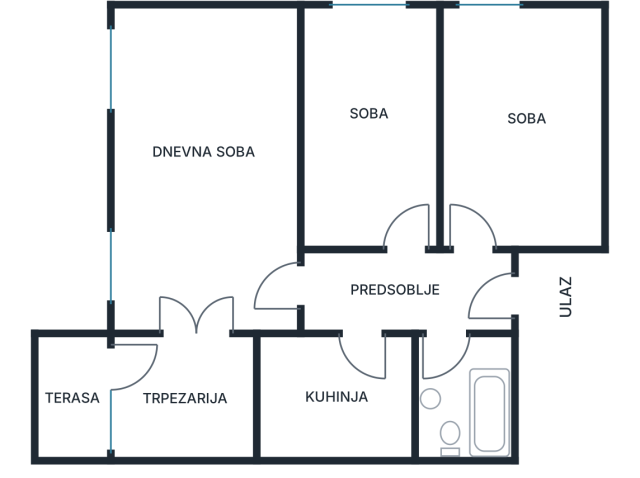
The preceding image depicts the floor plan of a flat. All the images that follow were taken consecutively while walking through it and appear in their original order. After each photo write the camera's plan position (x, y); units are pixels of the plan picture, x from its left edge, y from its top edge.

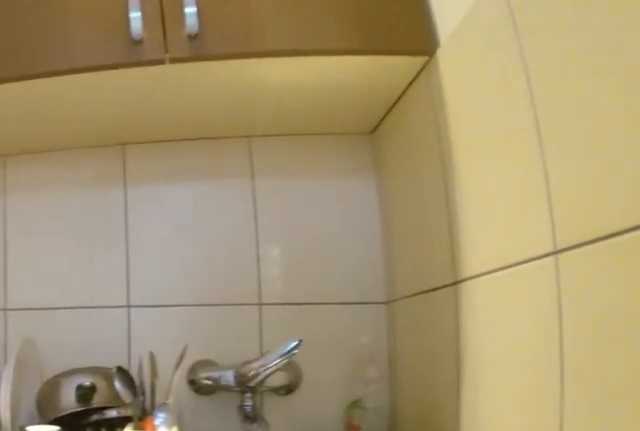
(363, 414)
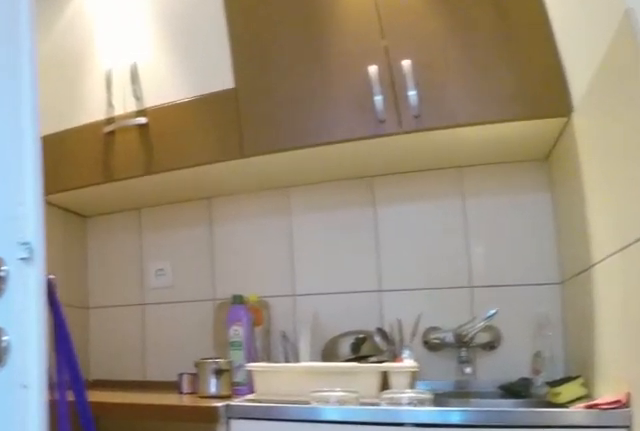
(348, 437)
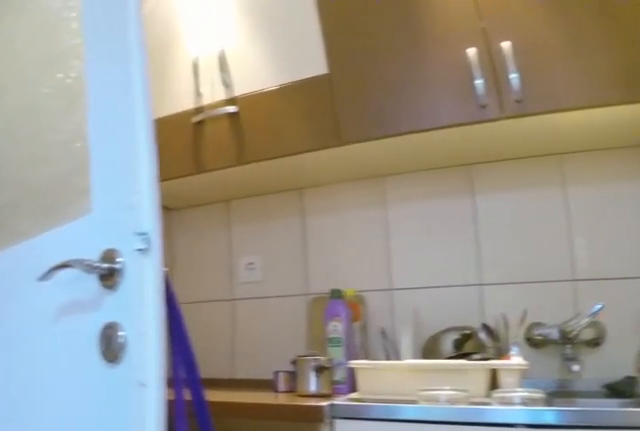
(346, 436)
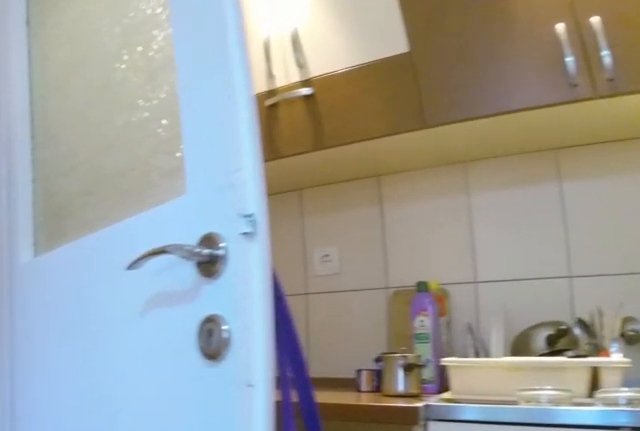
(346, 427)
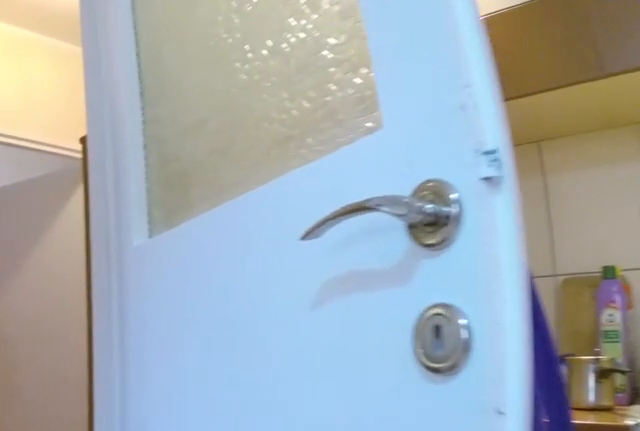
(348, 411)
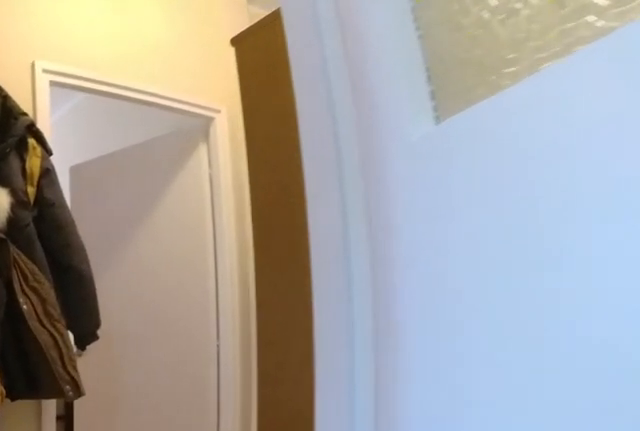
(354, 376)
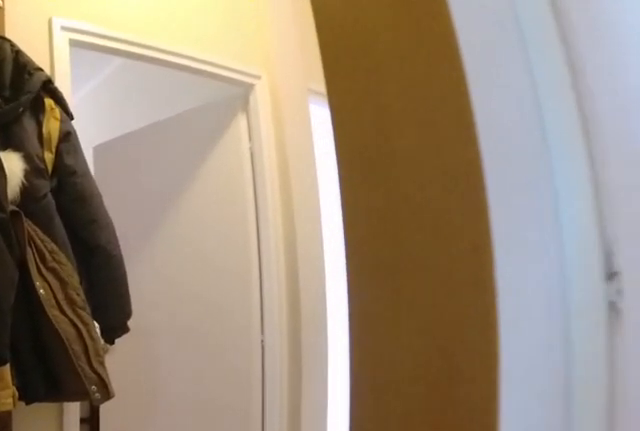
(357, 359)
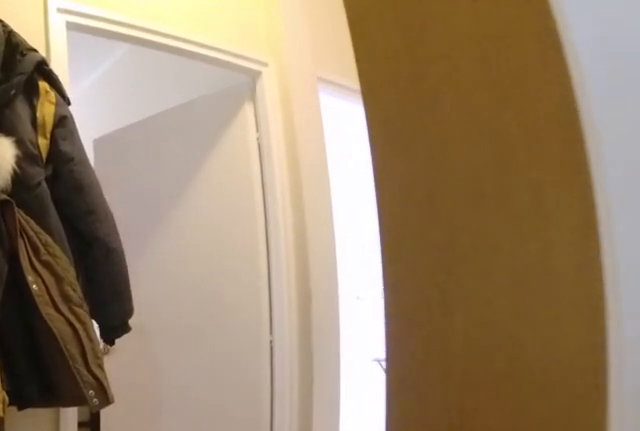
(359, 350)
